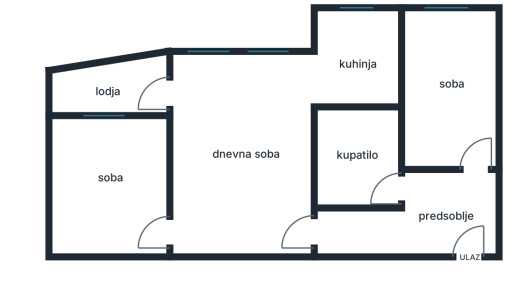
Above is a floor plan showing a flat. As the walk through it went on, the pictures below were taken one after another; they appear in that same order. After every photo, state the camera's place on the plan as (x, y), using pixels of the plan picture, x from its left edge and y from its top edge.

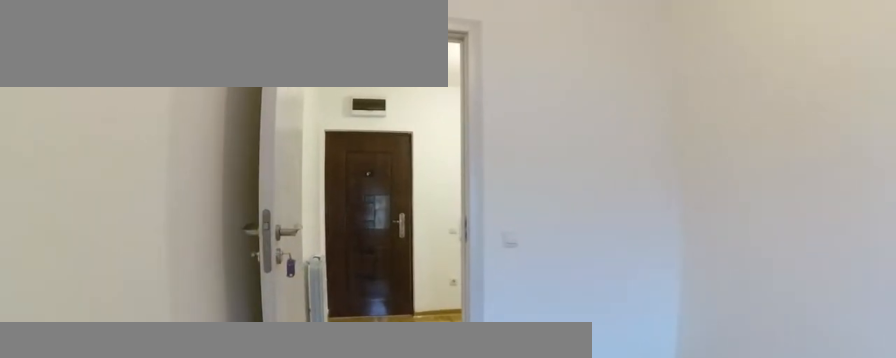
(474, 78)
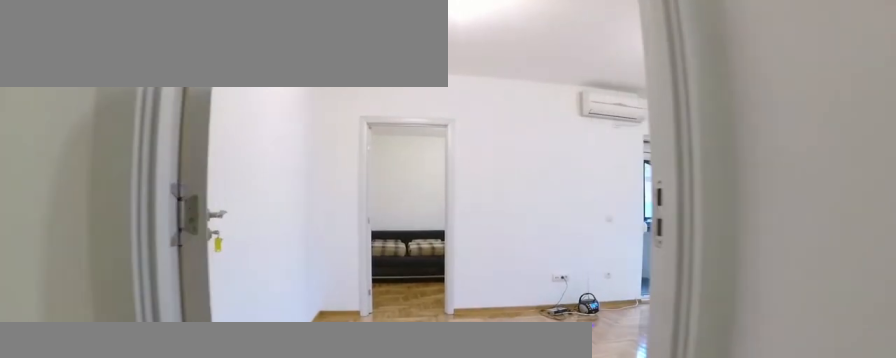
(348, 228)
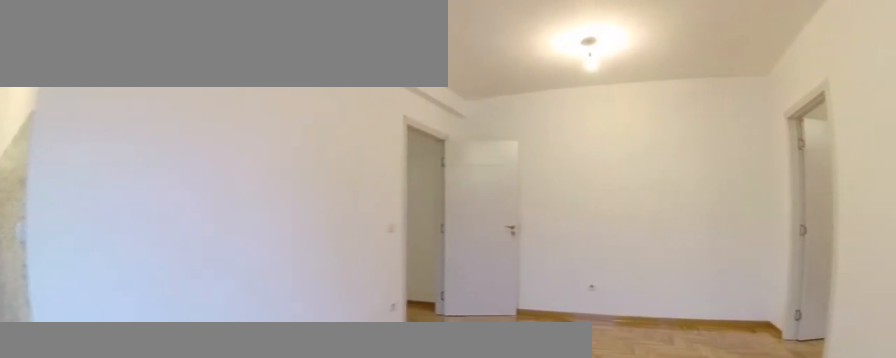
(190, 84)
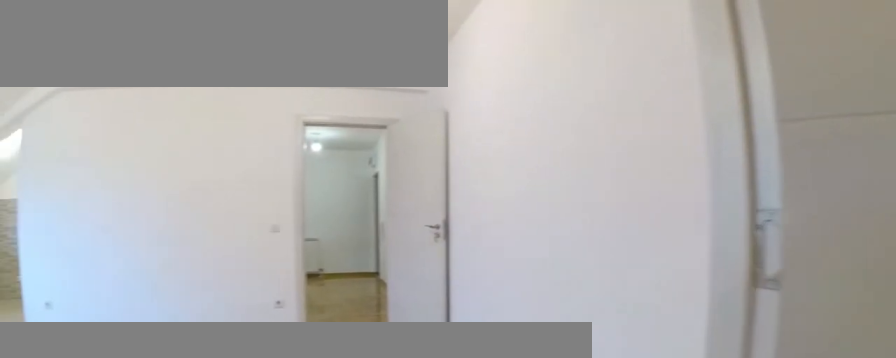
(158, 218)
